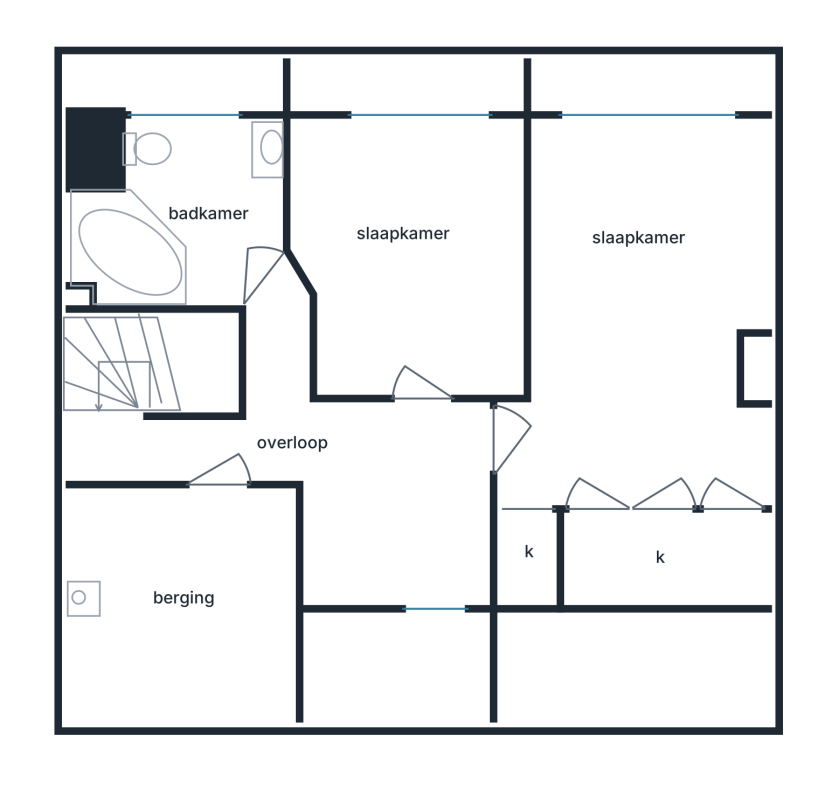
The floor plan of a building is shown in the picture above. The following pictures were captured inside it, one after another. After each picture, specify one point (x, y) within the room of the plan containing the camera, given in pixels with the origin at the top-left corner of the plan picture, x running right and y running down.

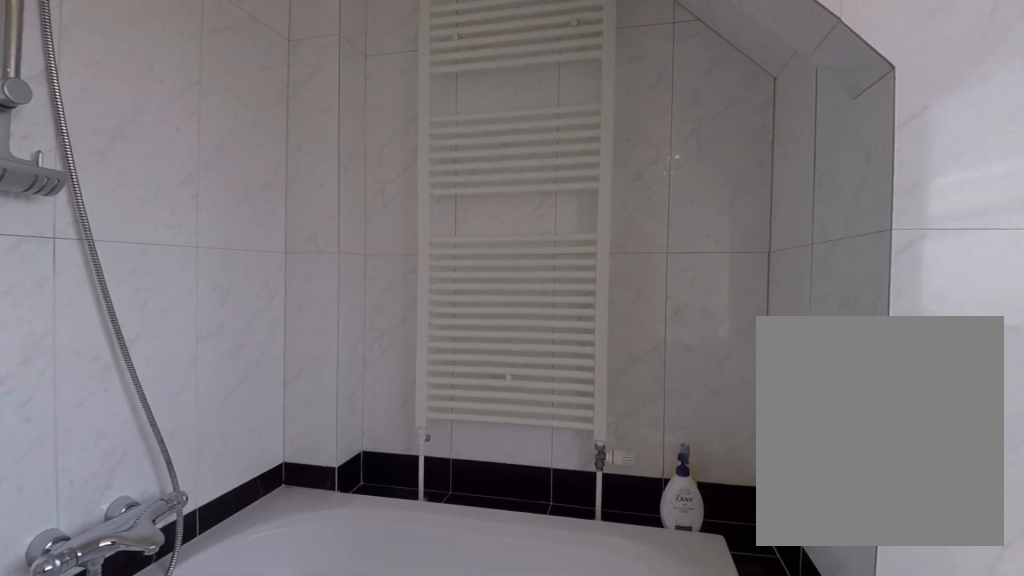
(183, 215)
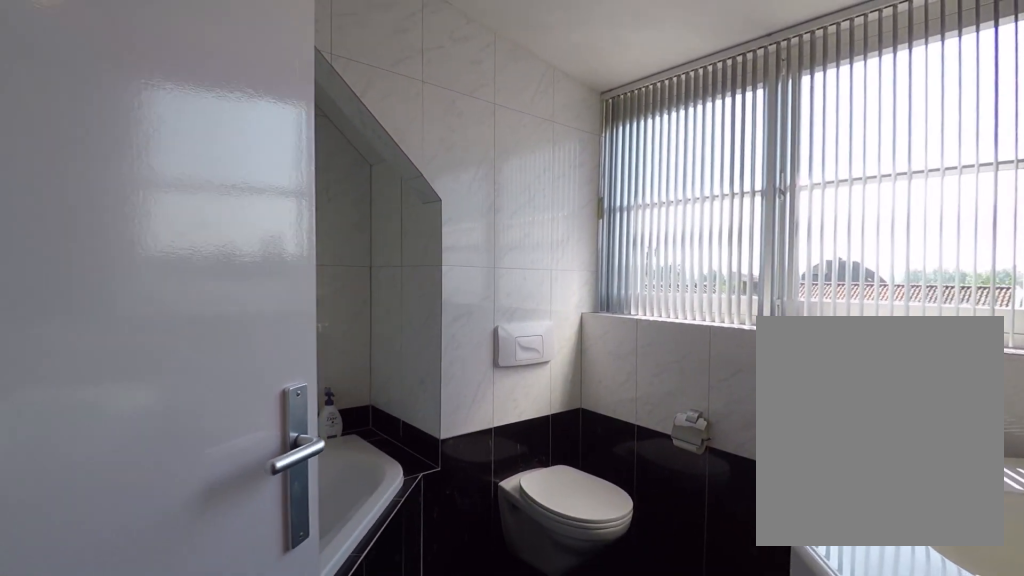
(183, 215)
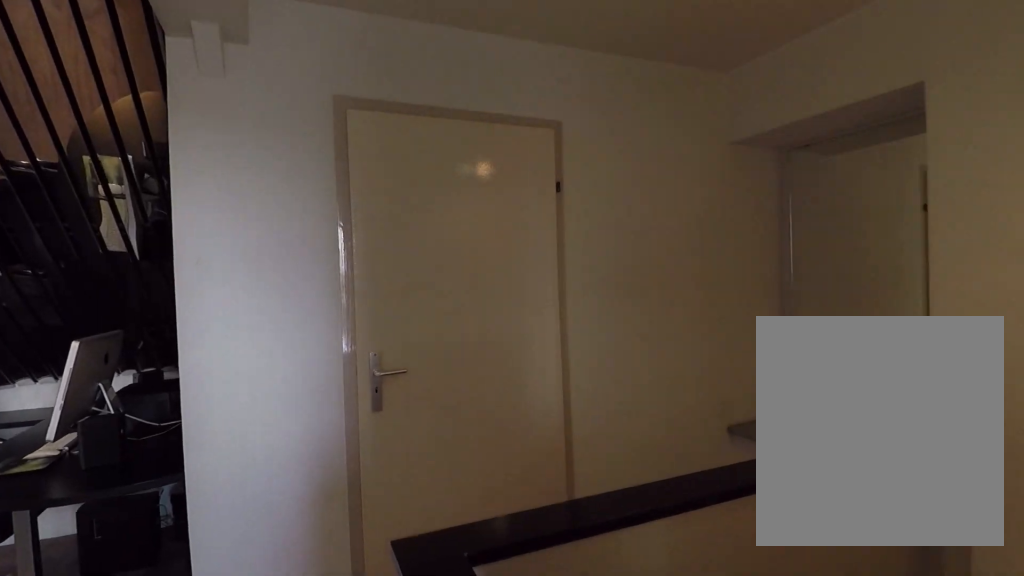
(329, 464)
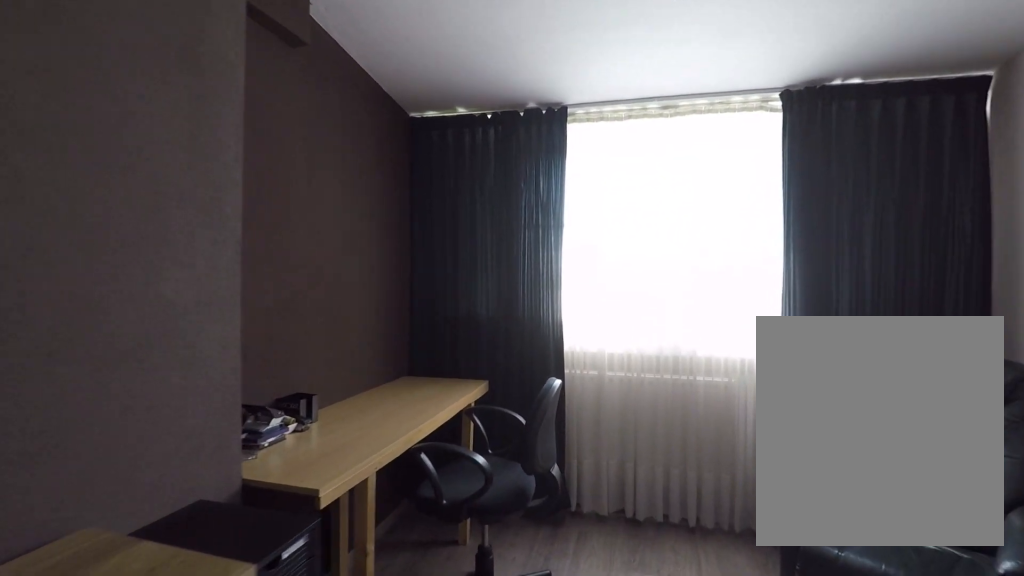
(414, 255)
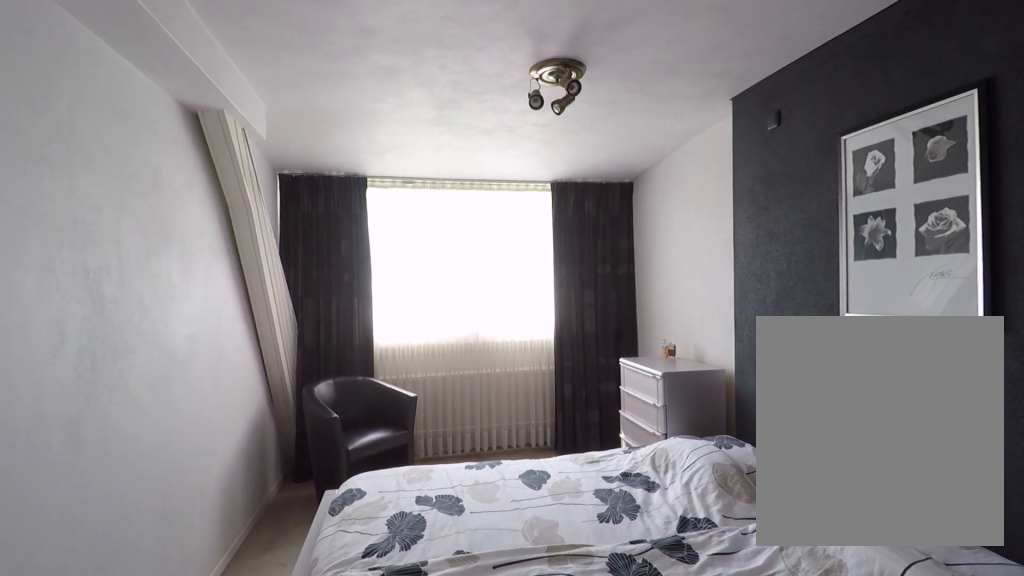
(647, 320)
